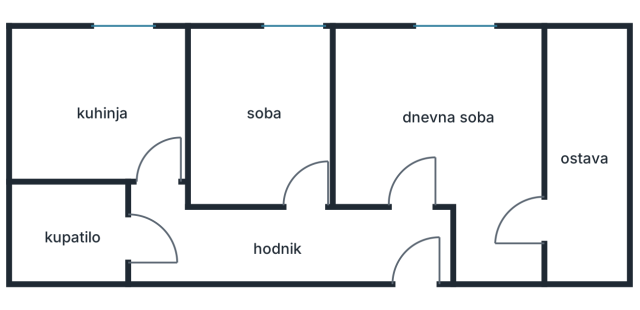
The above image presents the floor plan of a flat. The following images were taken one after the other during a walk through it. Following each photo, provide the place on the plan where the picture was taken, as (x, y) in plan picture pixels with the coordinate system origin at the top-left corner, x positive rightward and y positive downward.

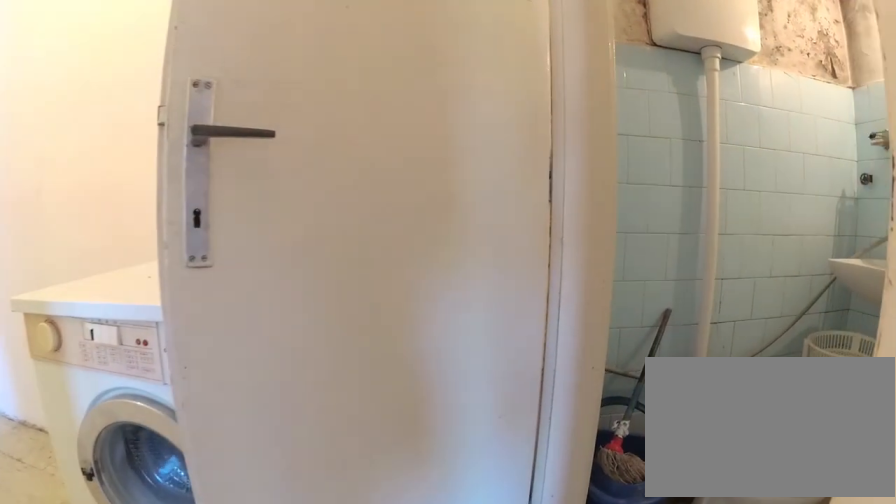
(153, 199)
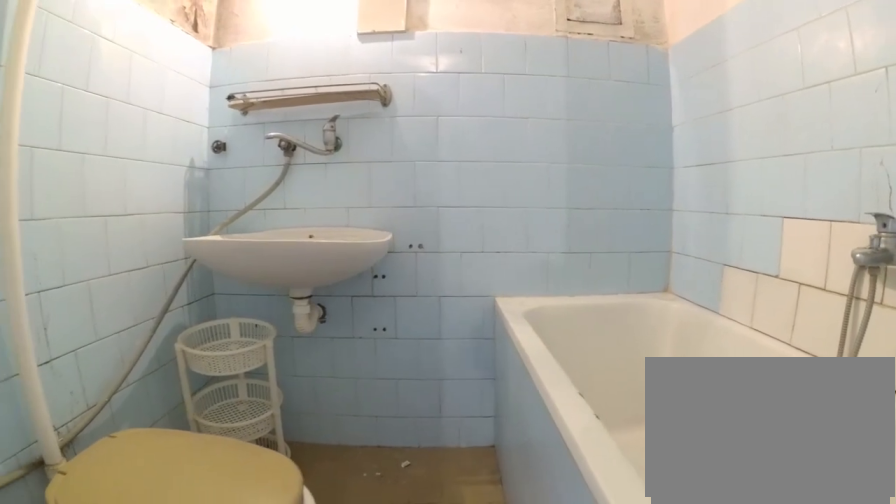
(123, 227)
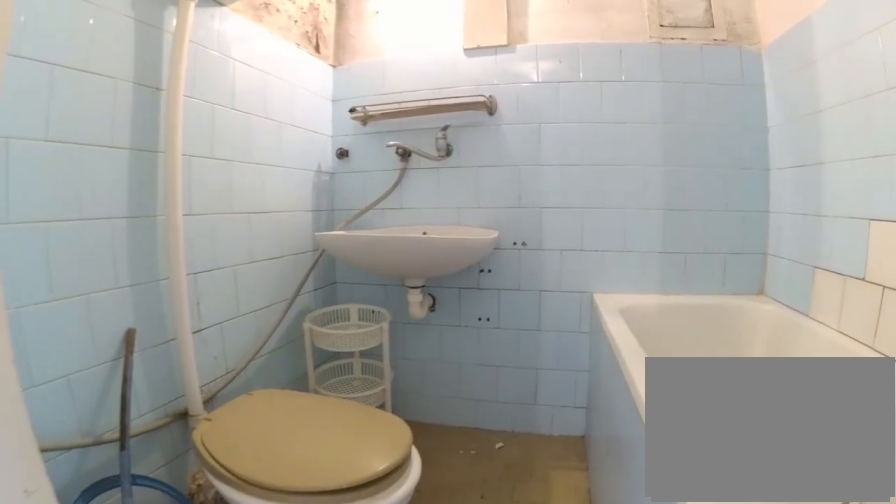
(131, 223)
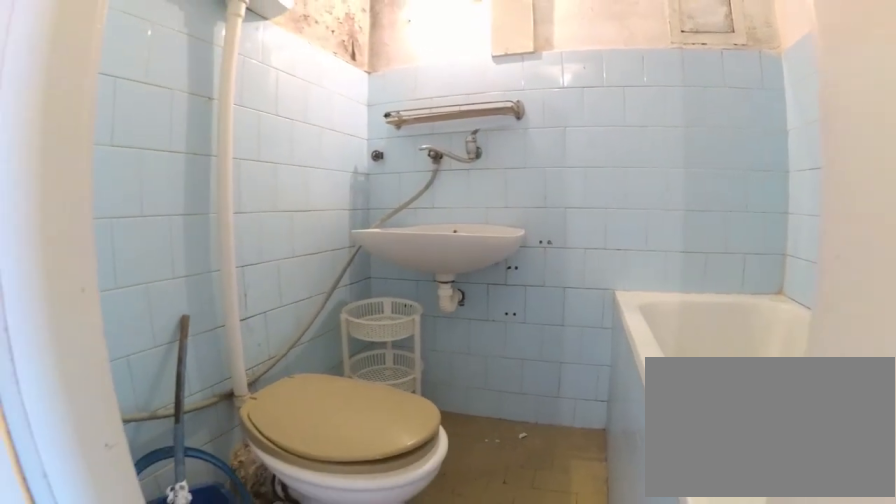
(134, 221)
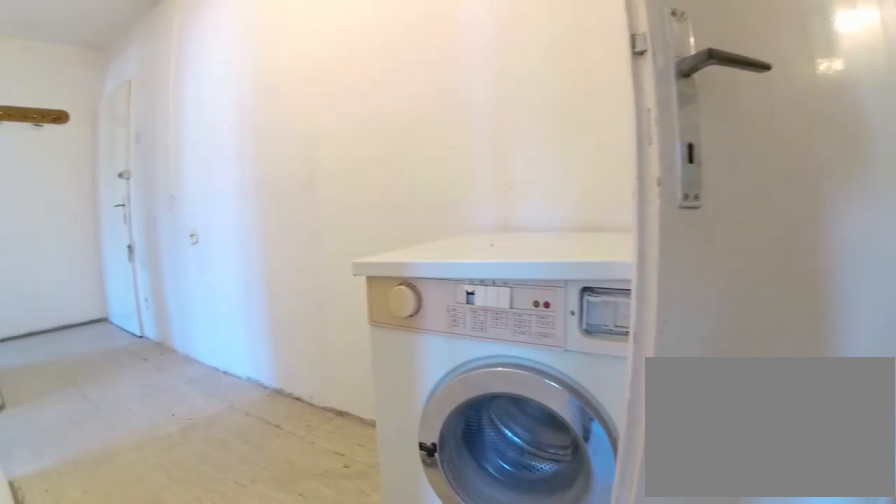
(151, 220)
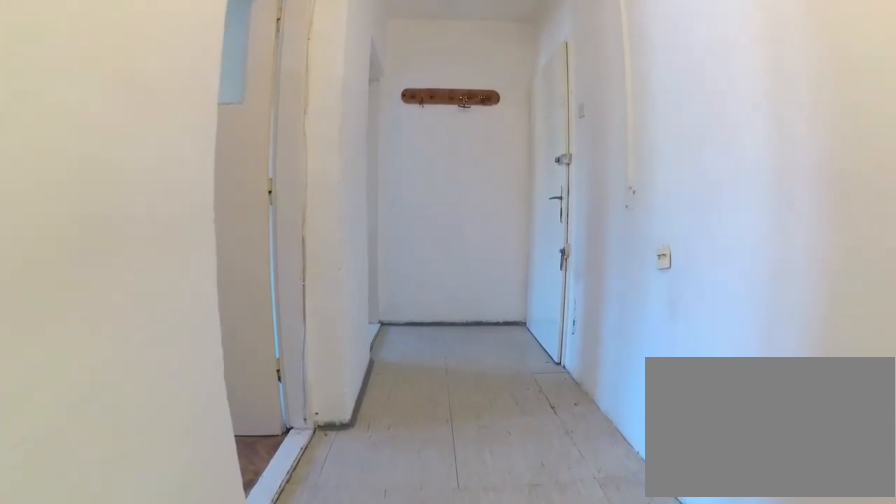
(215, 246)
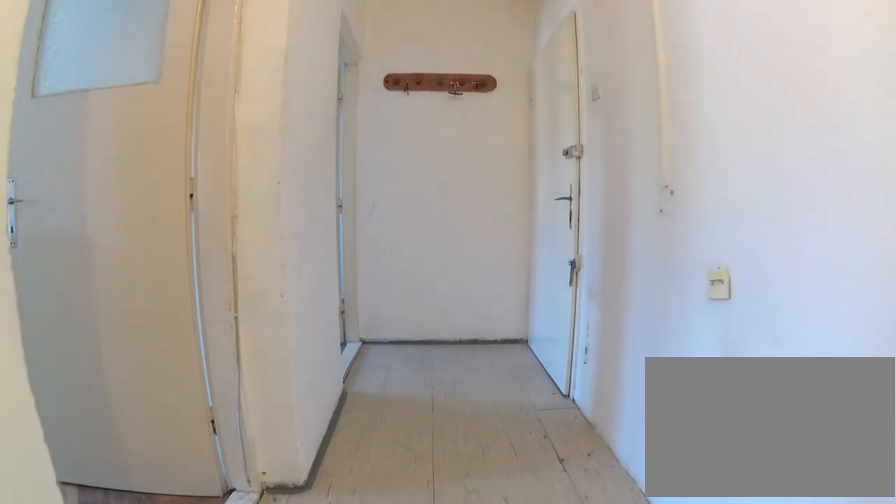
(245, 245)
